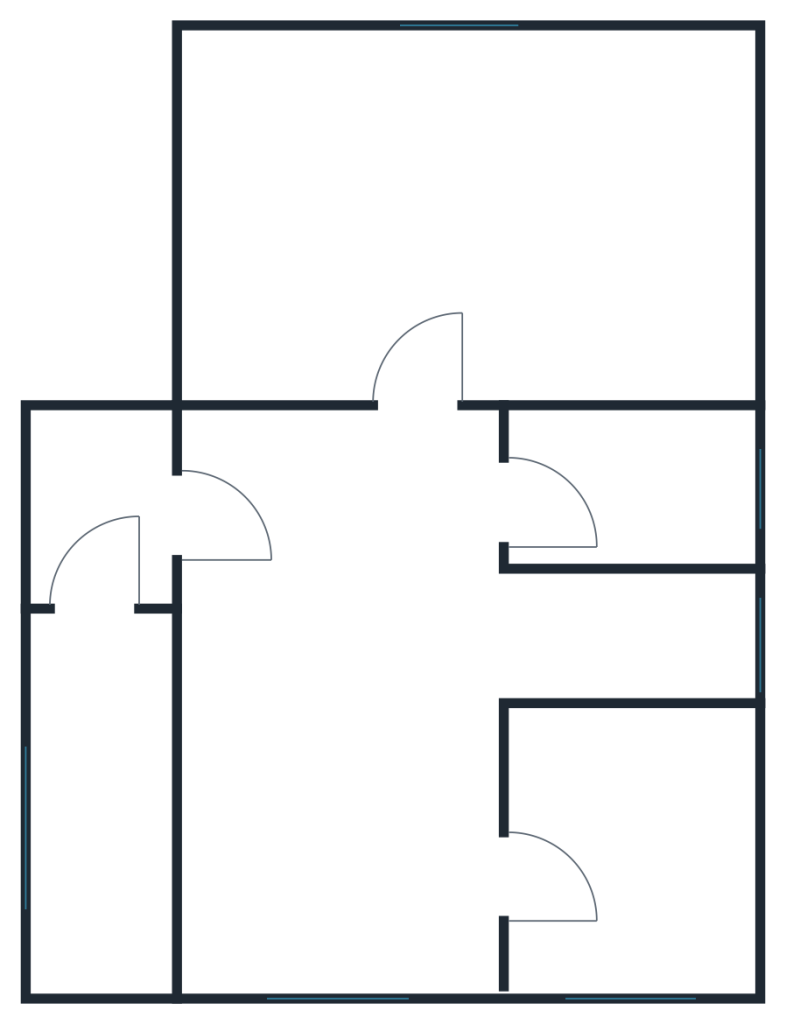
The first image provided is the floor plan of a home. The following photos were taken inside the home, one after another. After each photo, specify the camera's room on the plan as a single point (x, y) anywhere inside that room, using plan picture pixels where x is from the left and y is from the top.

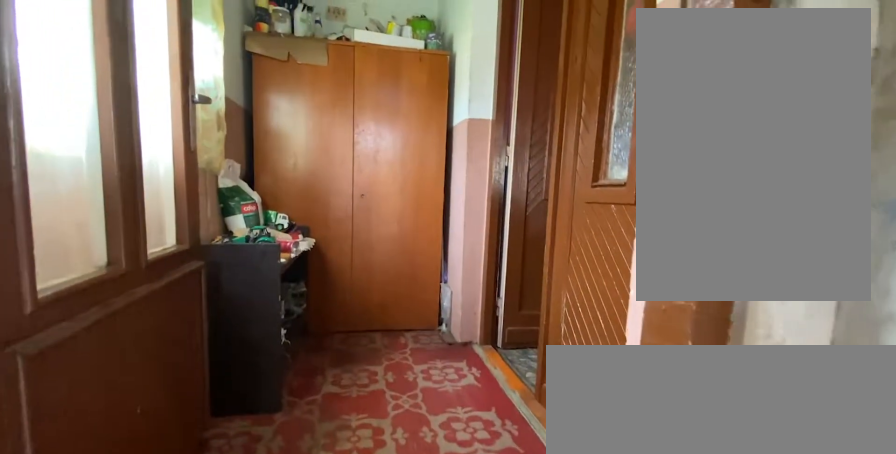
(108, 516)
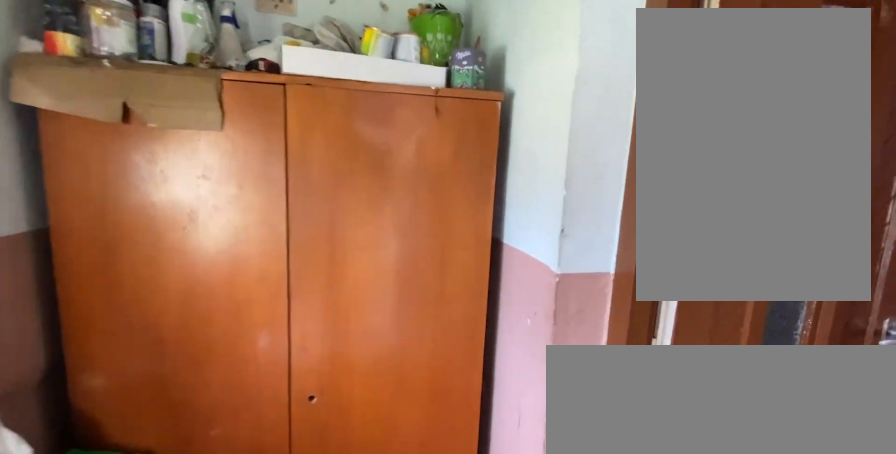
(108, 516)
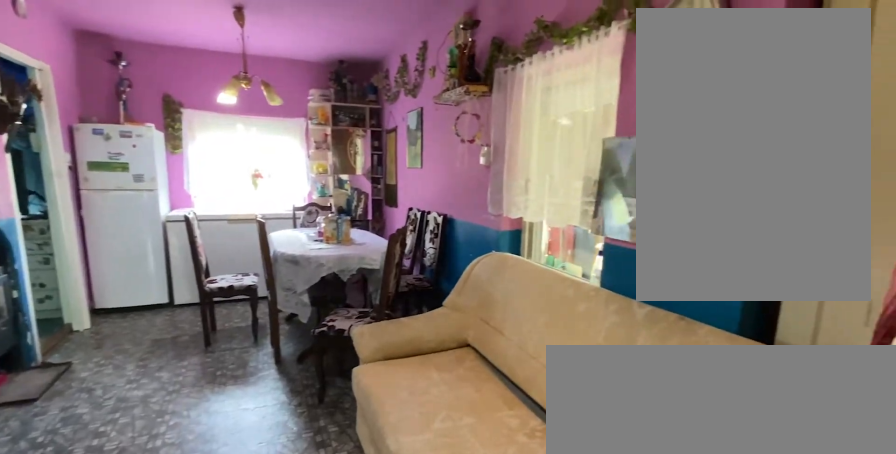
(349, 732)
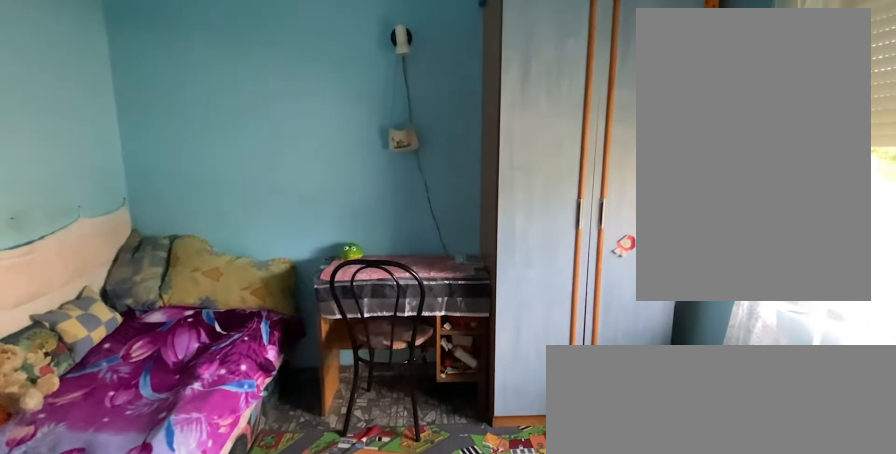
(627, 858)
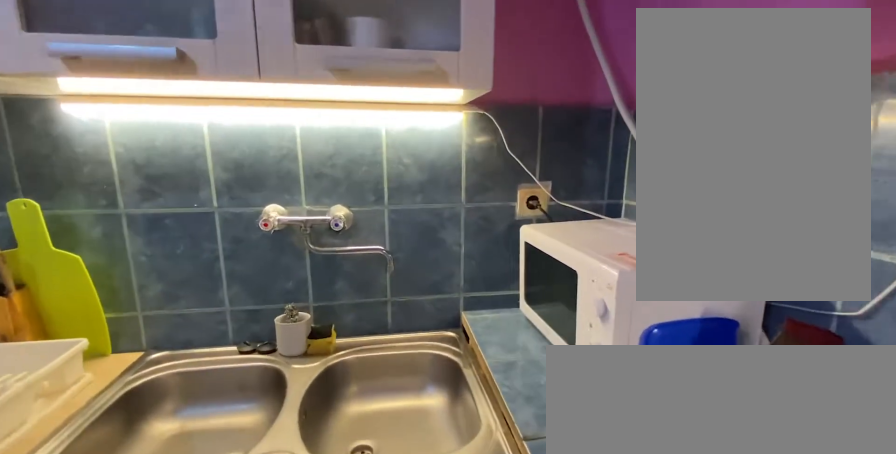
(628, 639)
